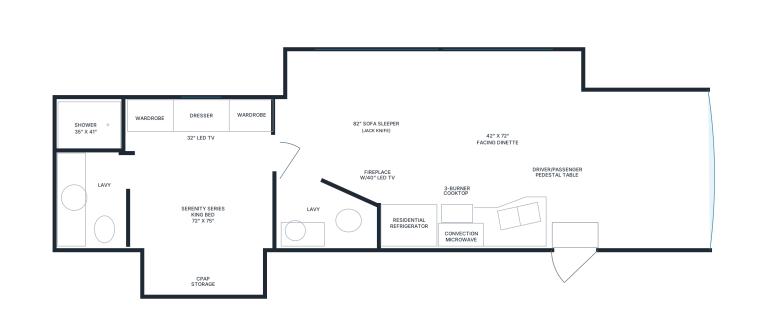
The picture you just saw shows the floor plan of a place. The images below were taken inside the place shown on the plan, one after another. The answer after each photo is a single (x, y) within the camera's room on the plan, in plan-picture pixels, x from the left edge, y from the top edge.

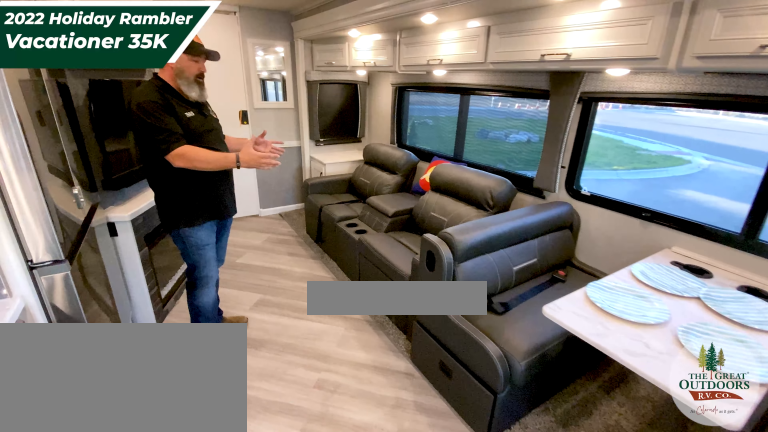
(431, 147)
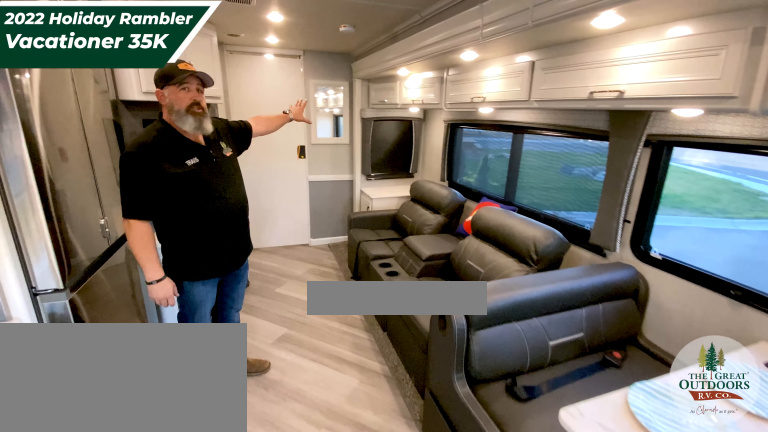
(431, 147)
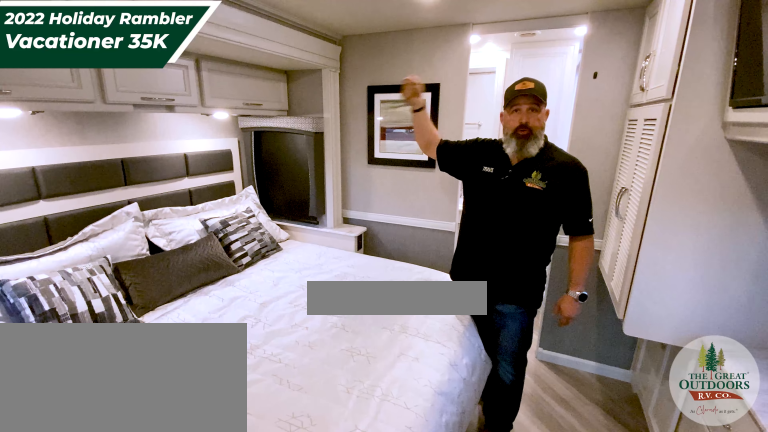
(200, 194)
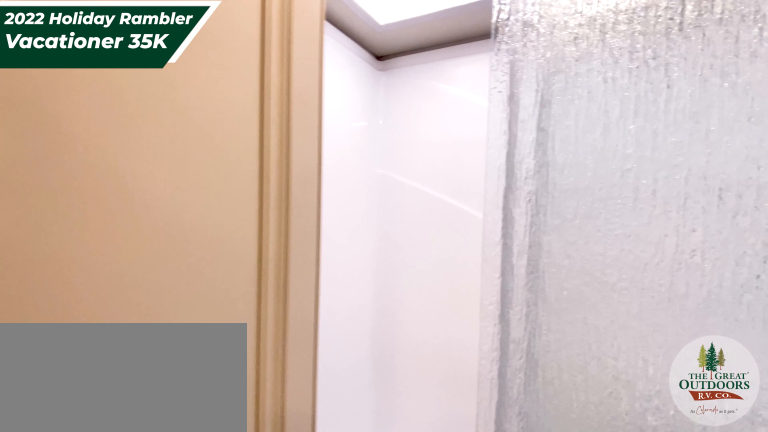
(91, 164)
